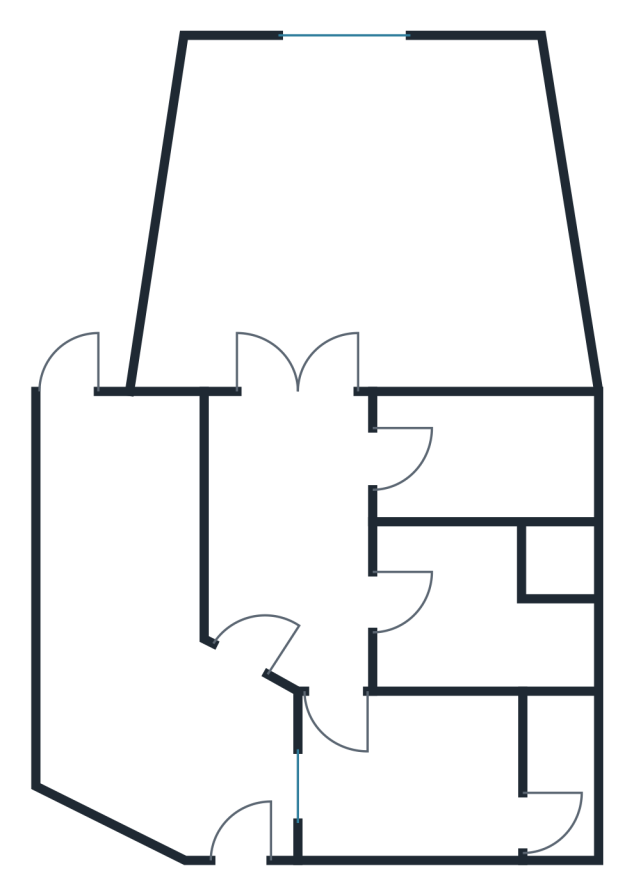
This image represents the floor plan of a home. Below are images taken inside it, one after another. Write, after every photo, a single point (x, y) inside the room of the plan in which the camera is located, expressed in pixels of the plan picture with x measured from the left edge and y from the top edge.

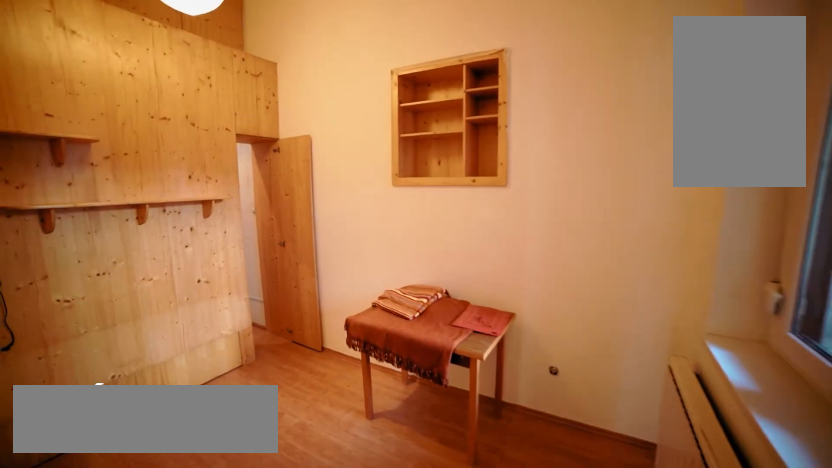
(348, 767)
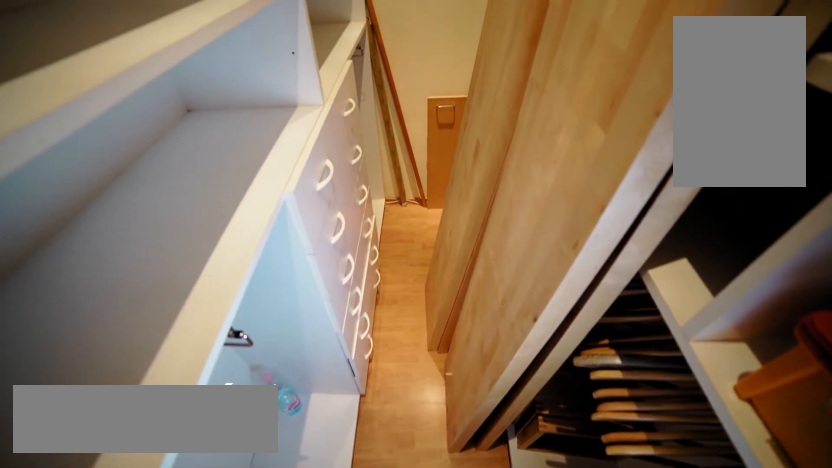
(561, 727)
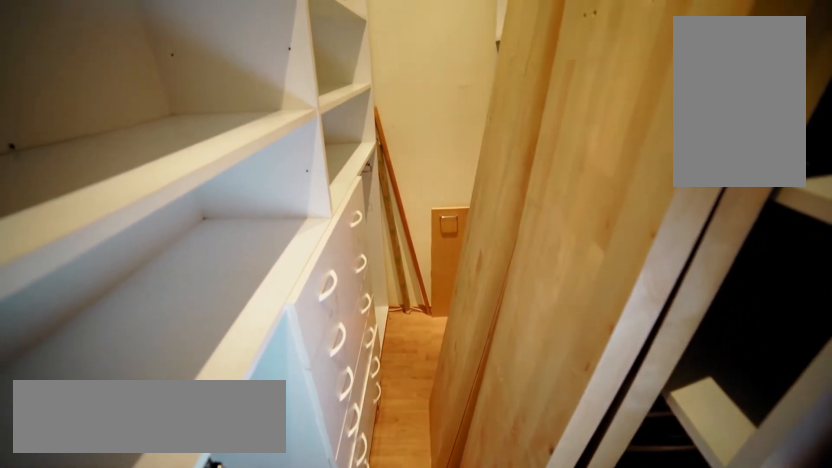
(560, 728)
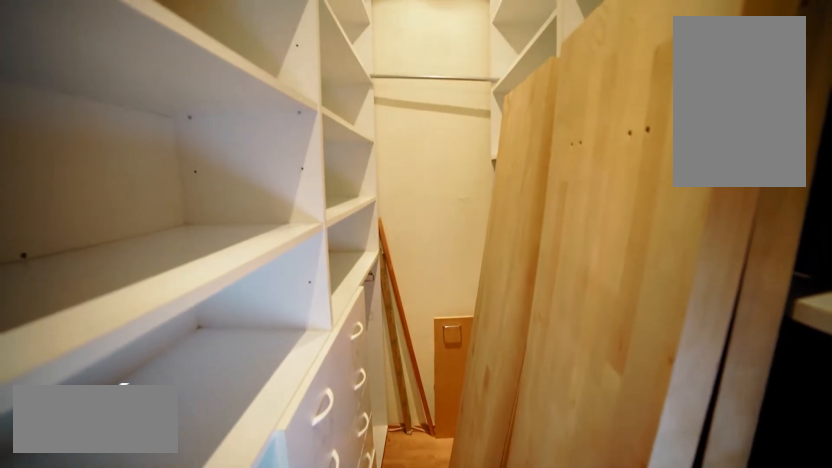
(560, 727)
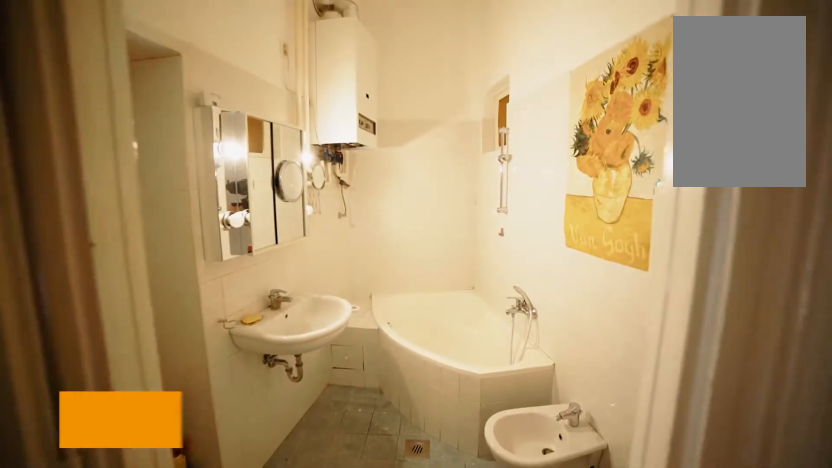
(382, 458)
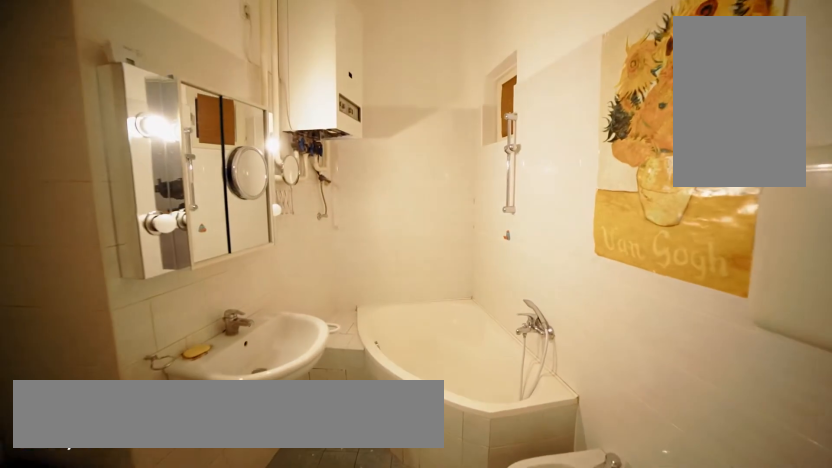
(439, 460)
